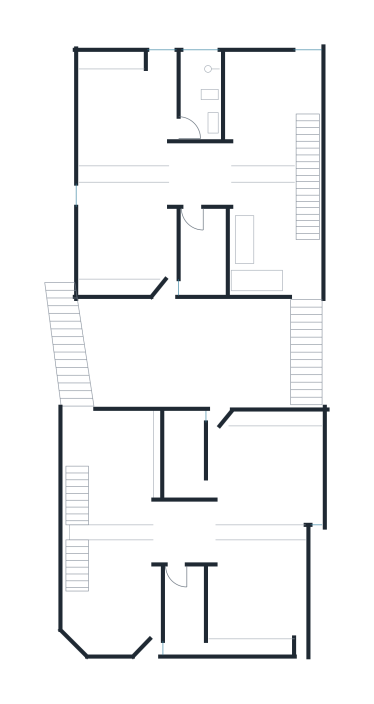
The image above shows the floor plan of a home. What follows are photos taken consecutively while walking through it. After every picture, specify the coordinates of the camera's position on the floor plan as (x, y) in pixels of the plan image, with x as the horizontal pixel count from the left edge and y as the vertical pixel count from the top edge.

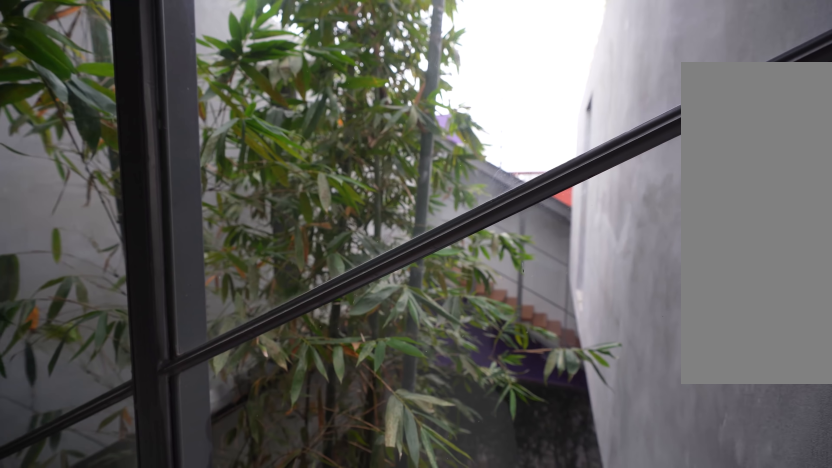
(306, 318)
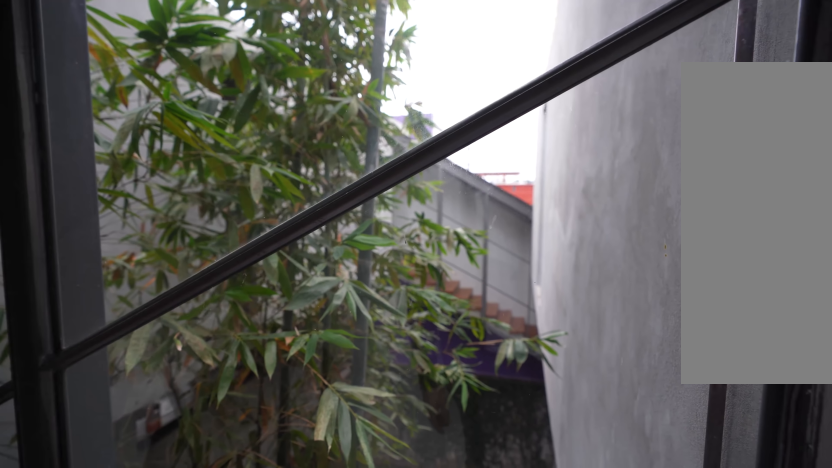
(309, 312)
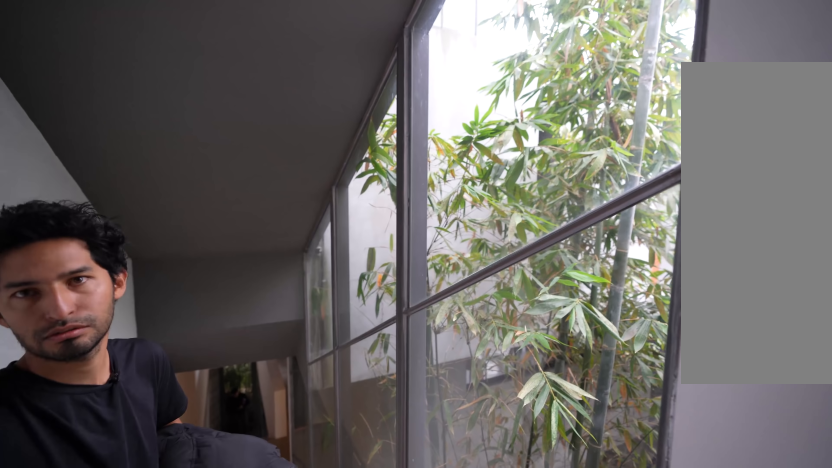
(304, 299)
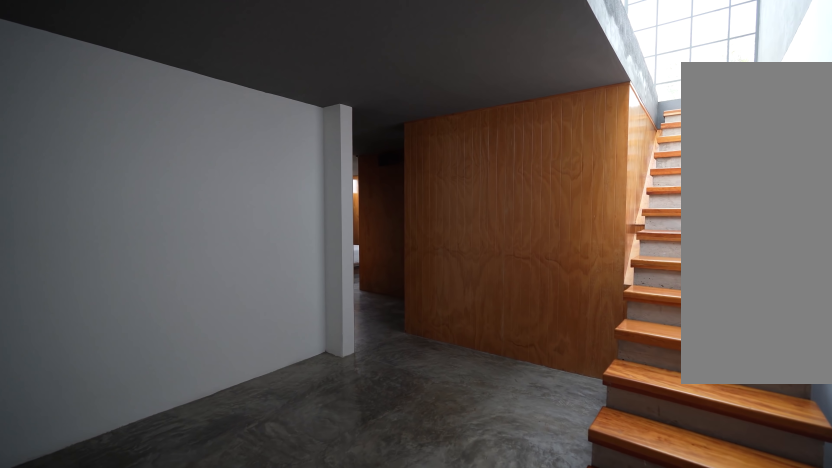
(304, 299)
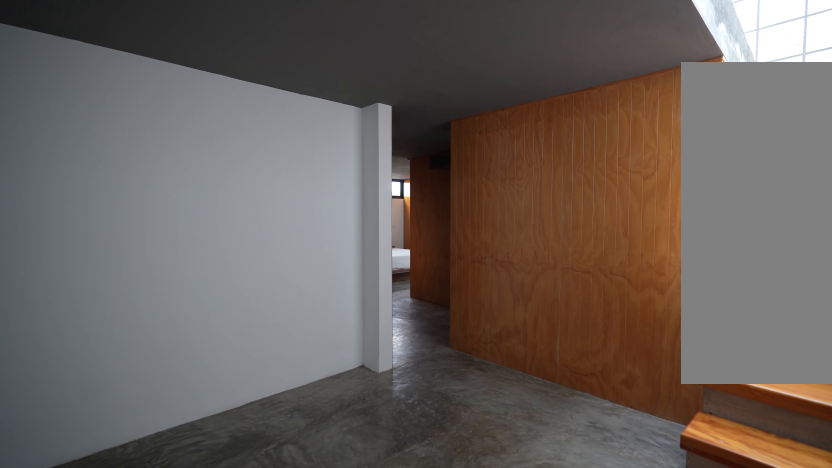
(304, 299)
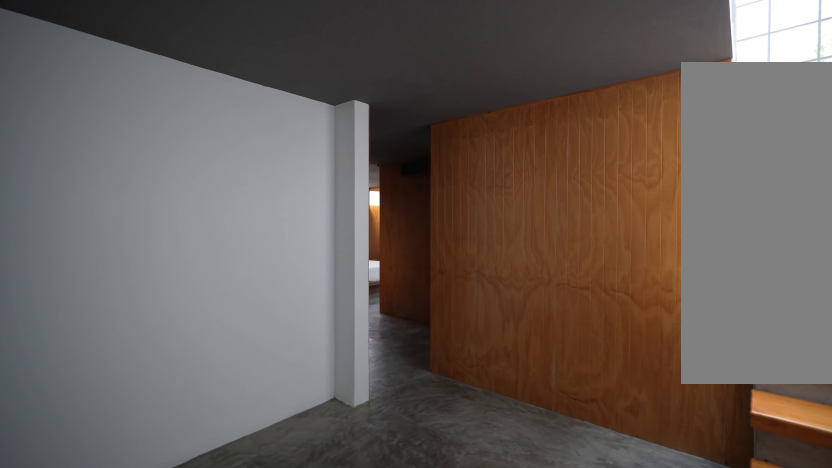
(304, 299)
